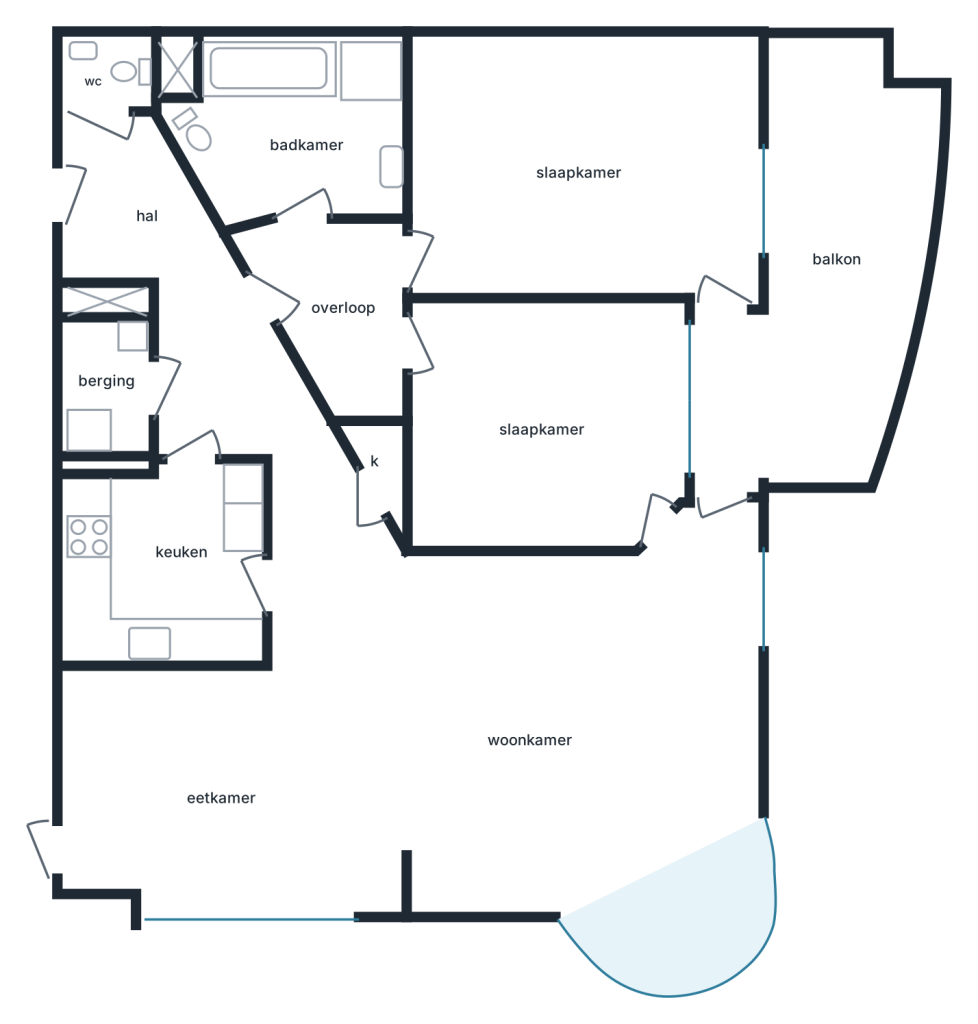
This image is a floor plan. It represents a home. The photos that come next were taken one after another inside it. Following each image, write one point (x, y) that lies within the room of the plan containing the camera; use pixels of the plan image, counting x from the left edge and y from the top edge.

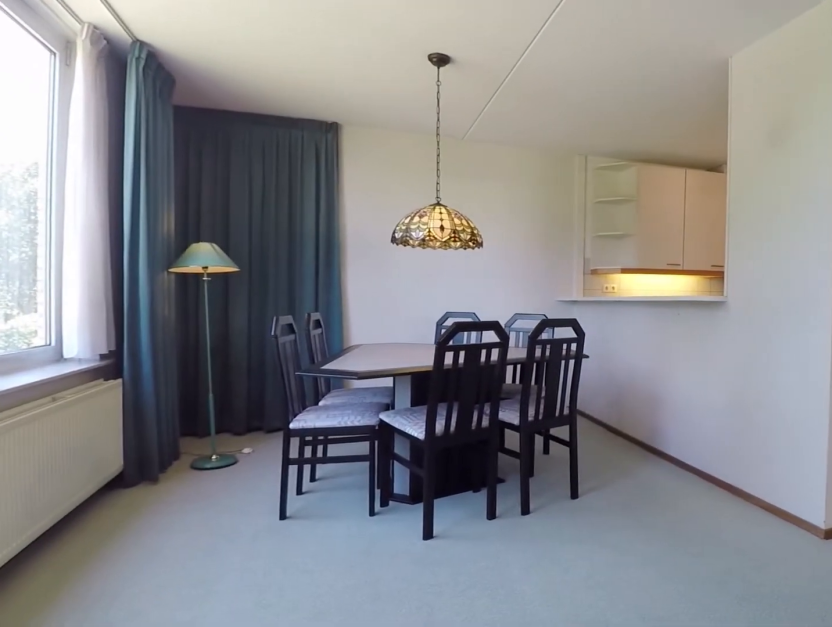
(104, 751)
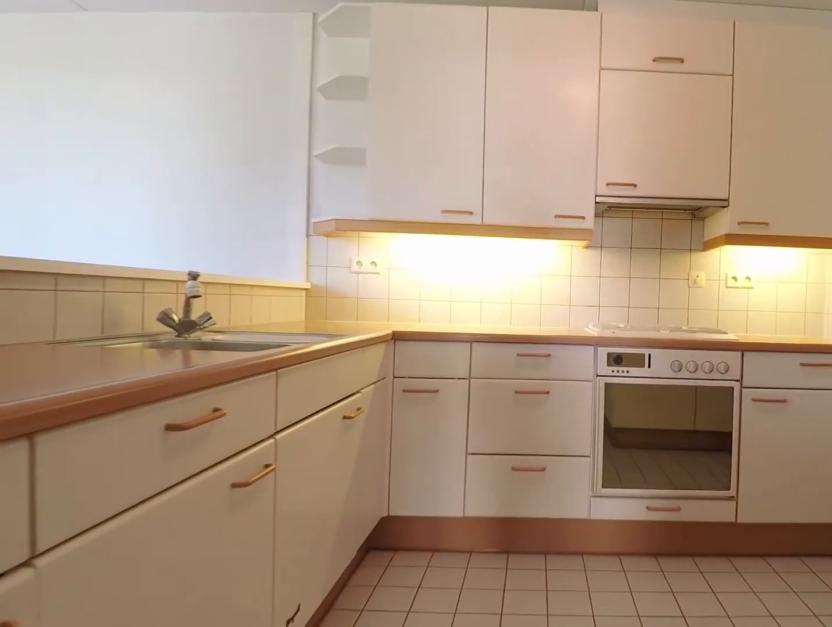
(134, 606)
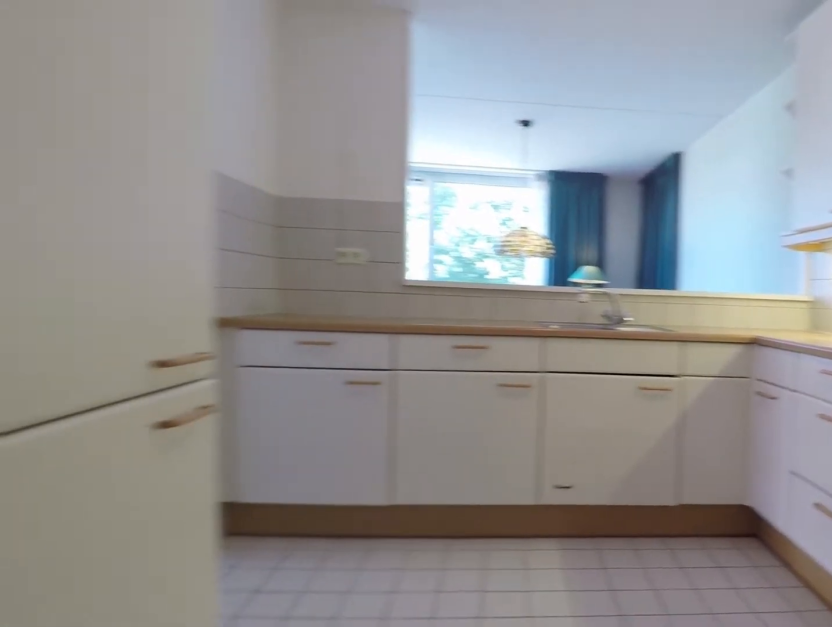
(134, 606)
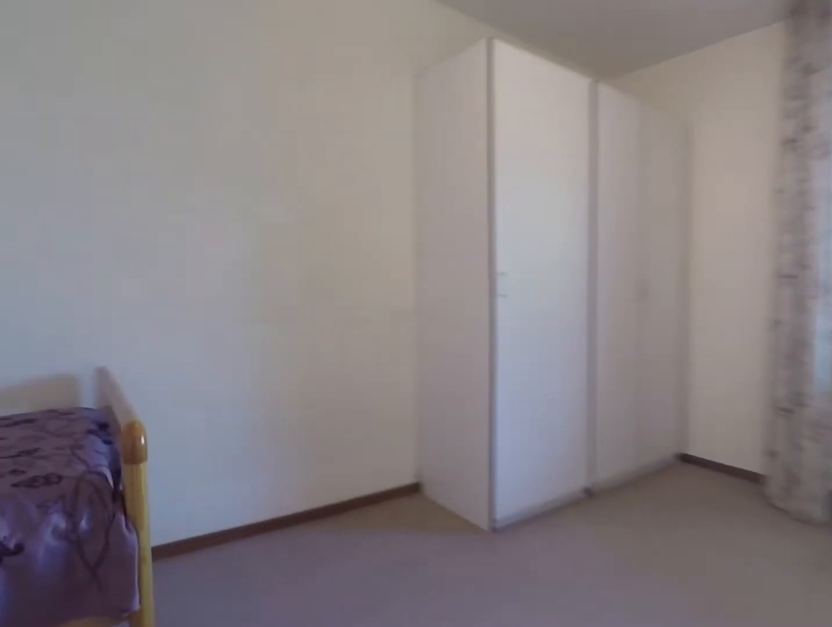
(584, 169)
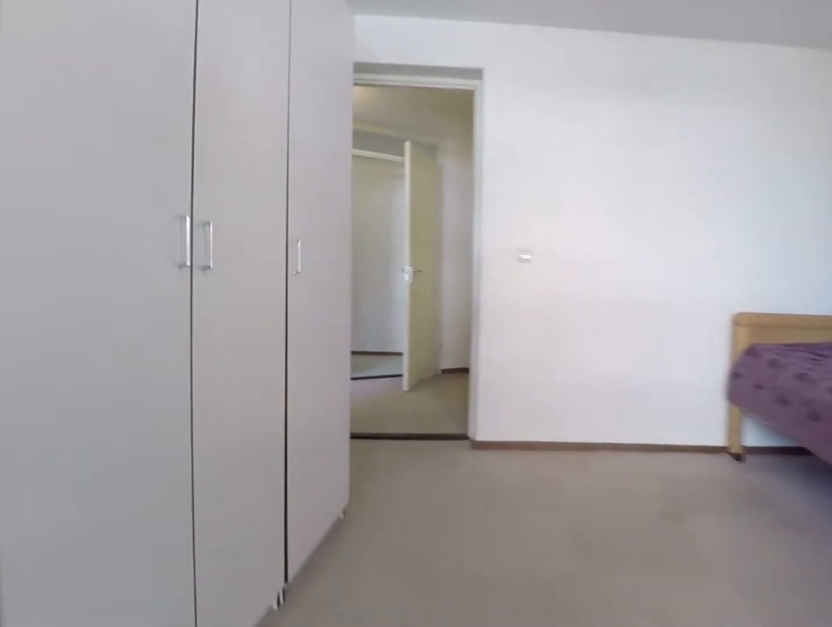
(584, 169)
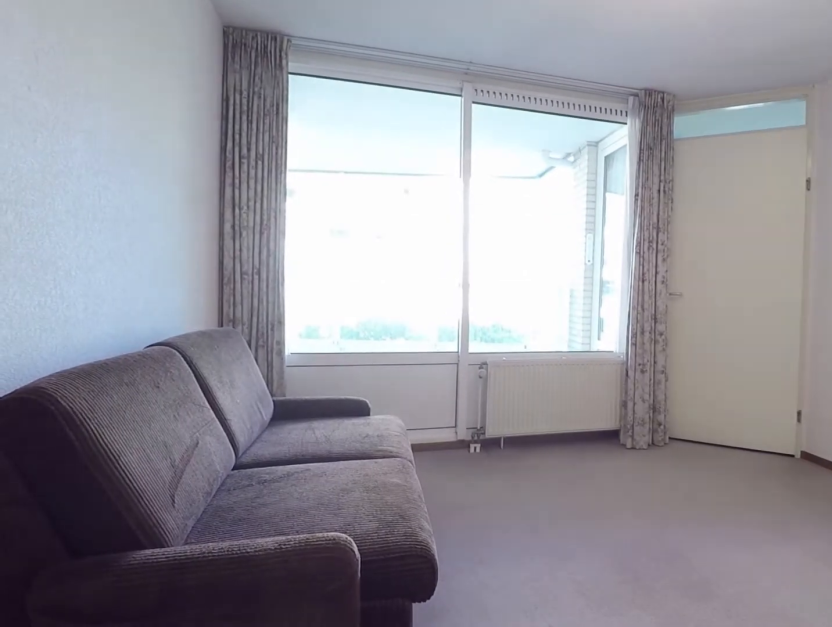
(544, 425)
